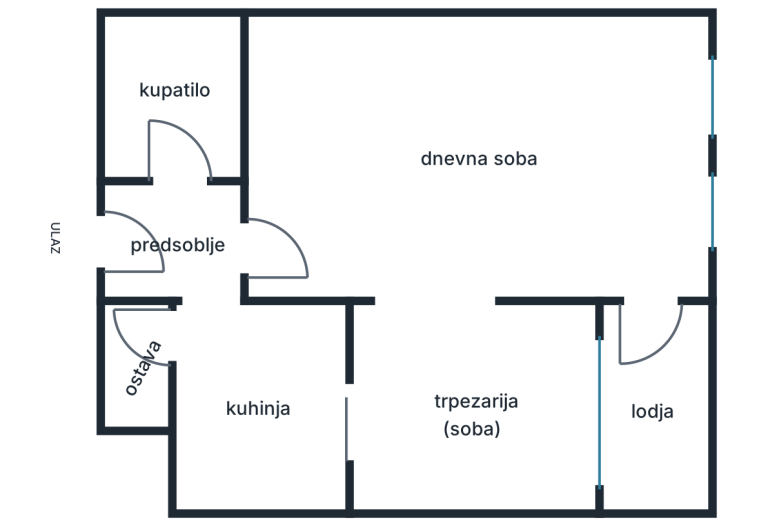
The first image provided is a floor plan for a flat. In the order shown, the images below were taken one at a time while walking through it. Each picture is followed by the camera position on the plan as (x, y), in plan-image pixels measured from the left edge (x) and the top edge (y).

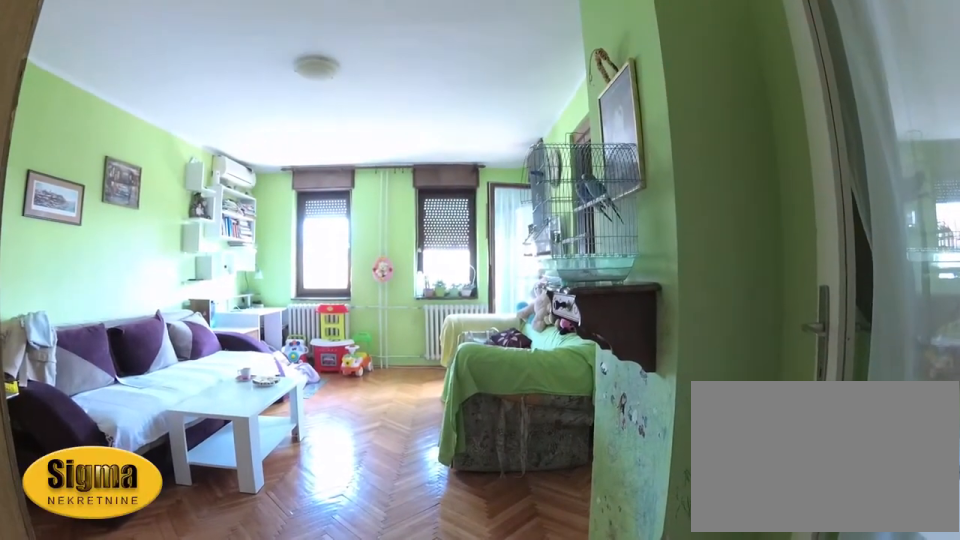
(264, 239)
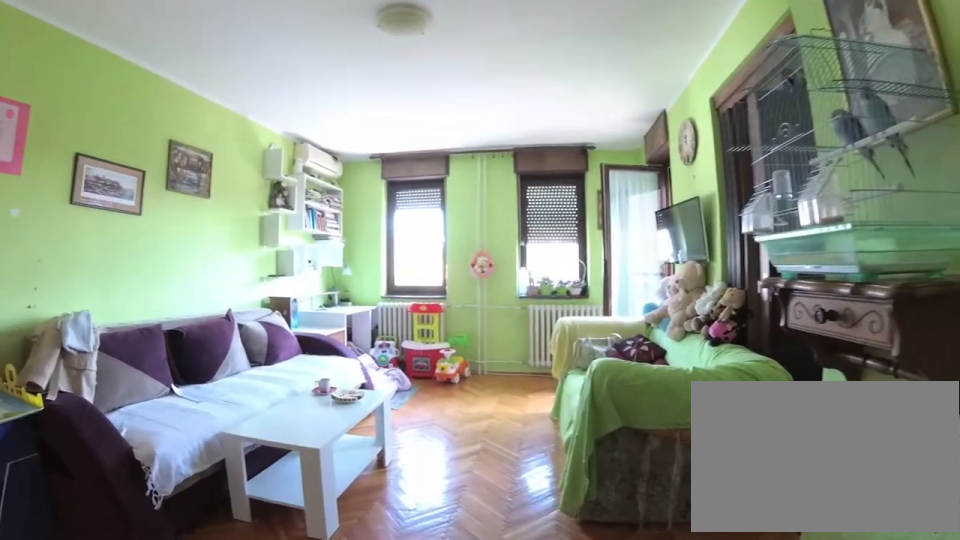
(283, 227)
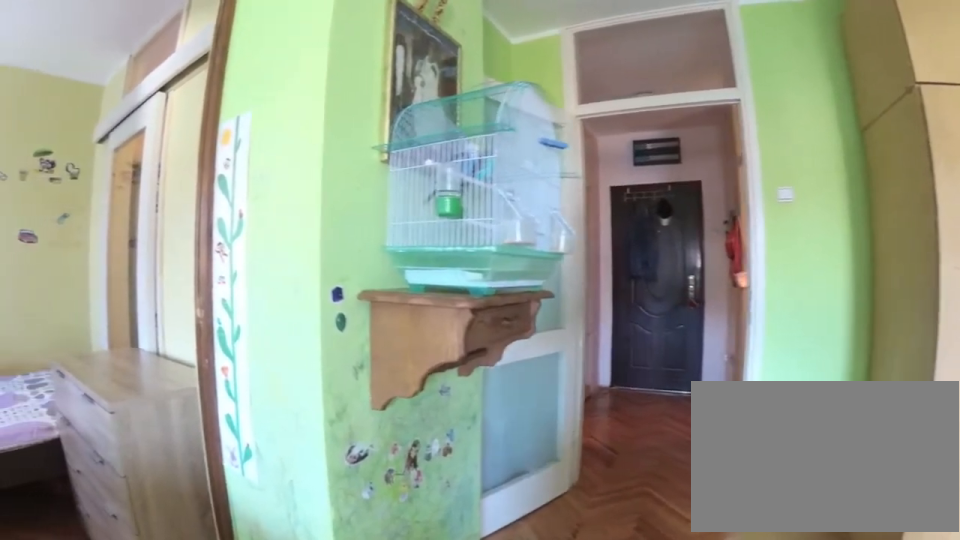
(473, 231)
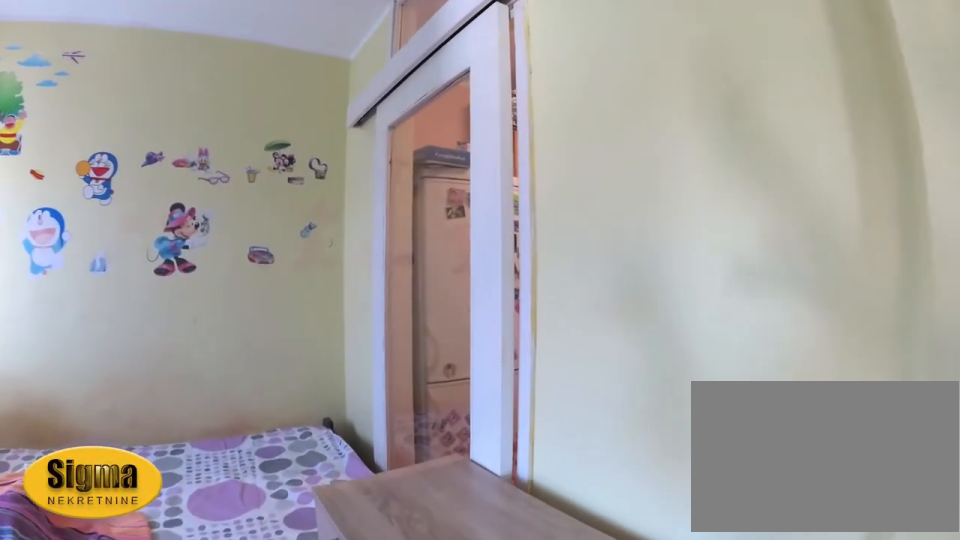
(430, 309)
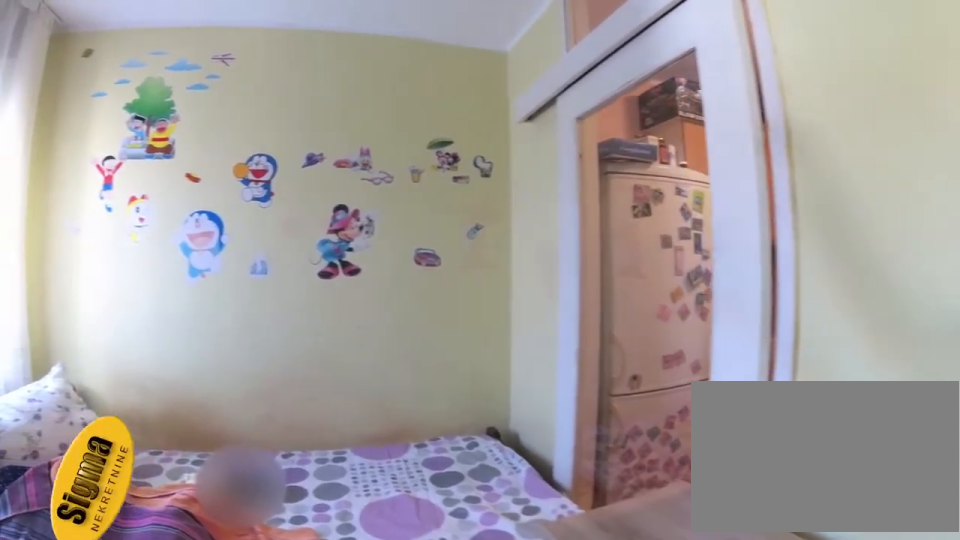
(436, 335)
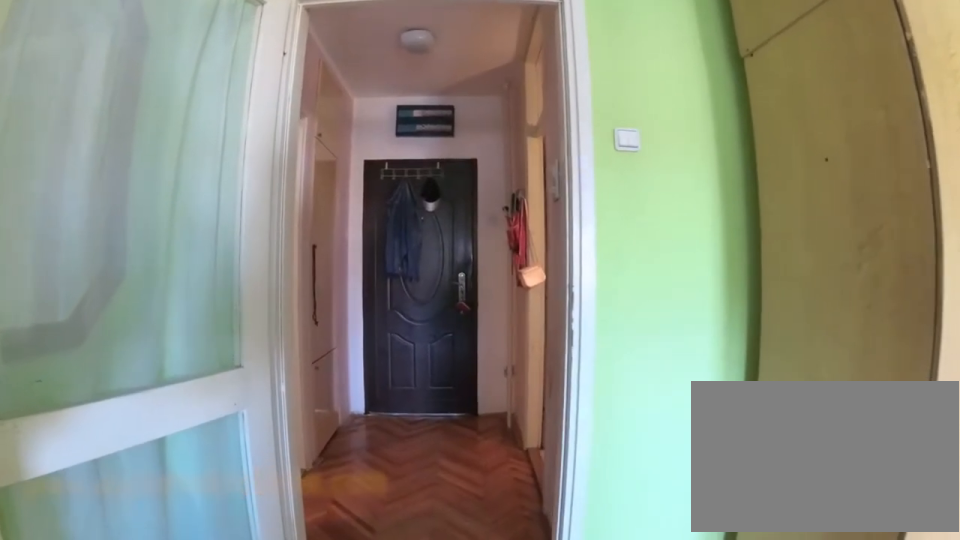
(433, 246)
